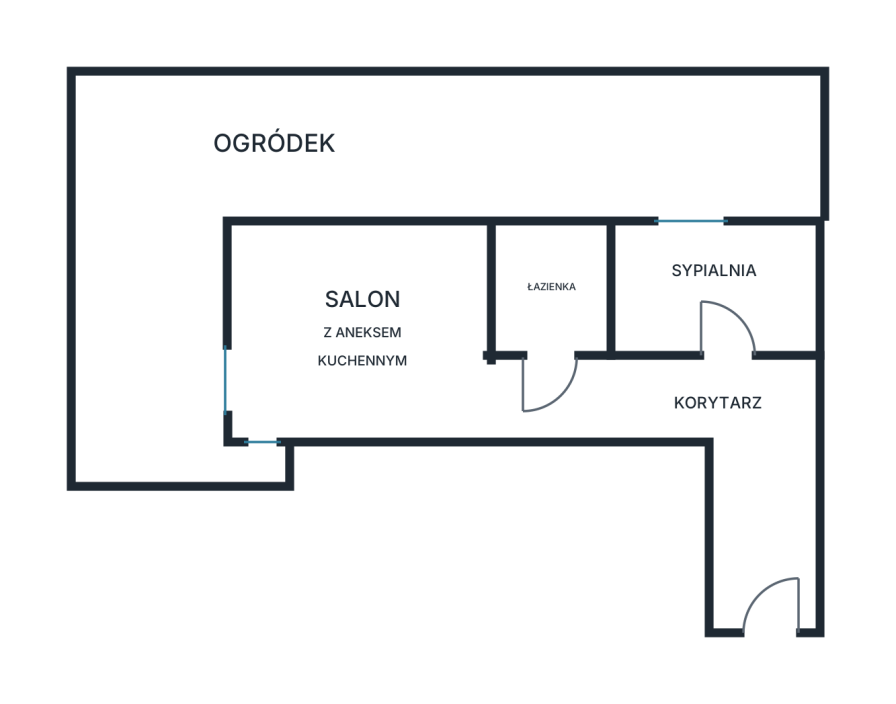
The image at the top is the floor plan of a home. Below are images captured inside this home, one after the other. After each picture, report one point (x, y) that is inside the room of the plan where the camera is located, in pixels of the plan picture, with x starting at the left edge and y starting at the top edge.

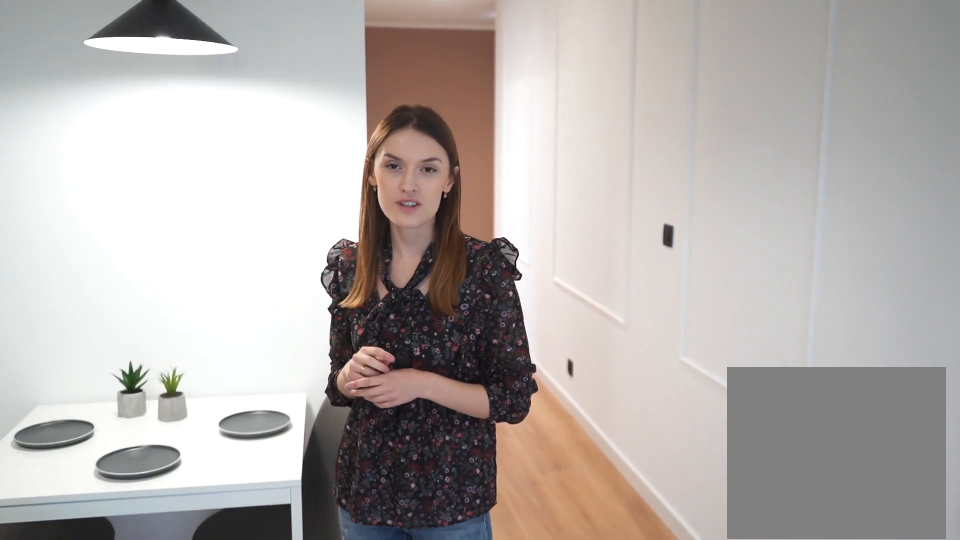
(358, 331)
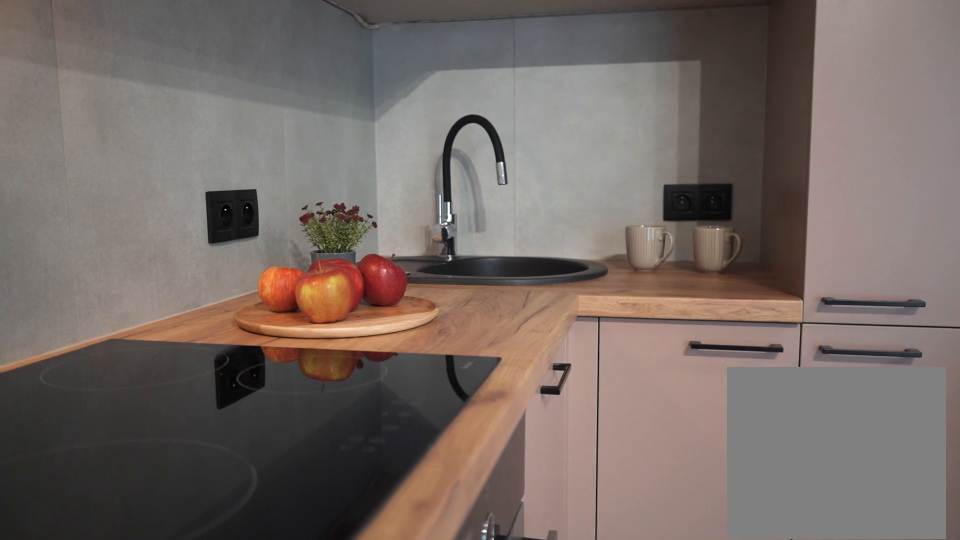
(358, 332)
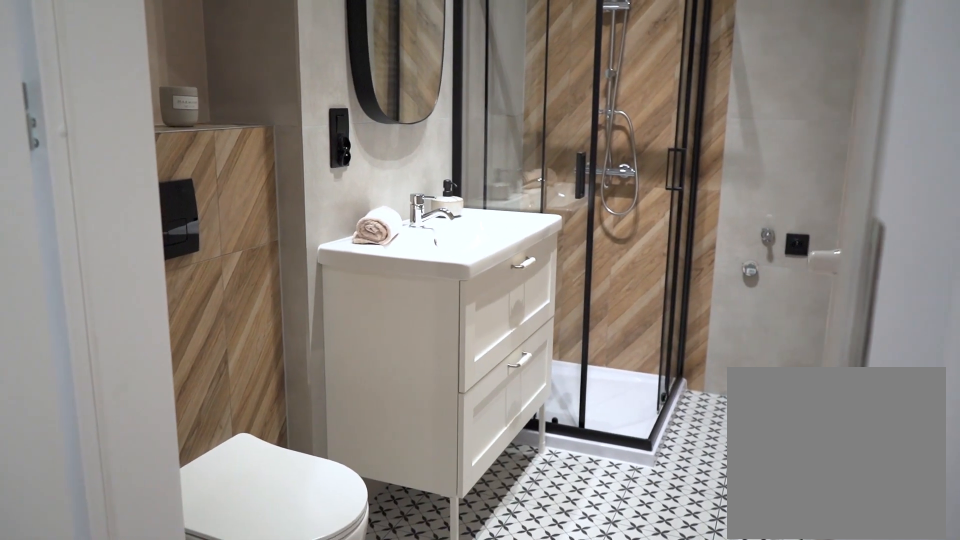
(550, 288)
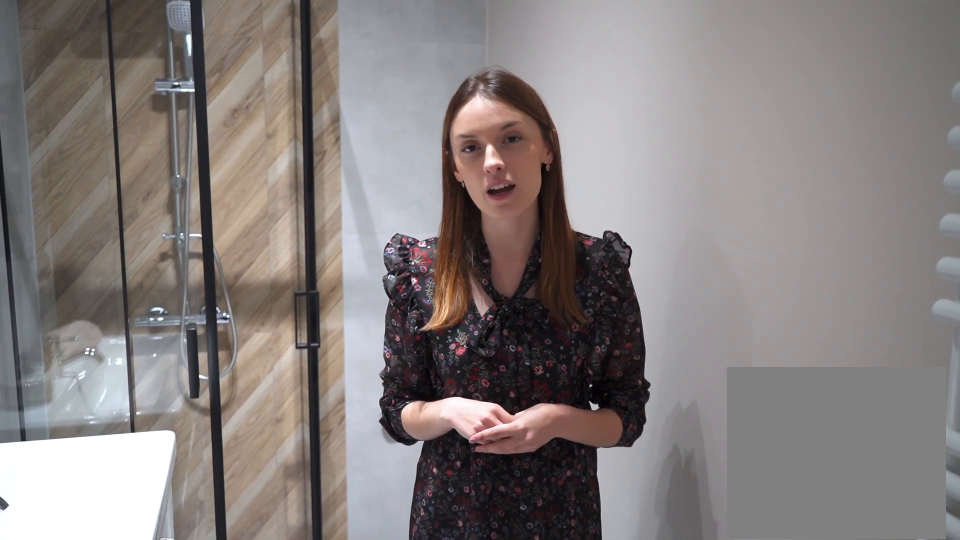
(550, 288)
